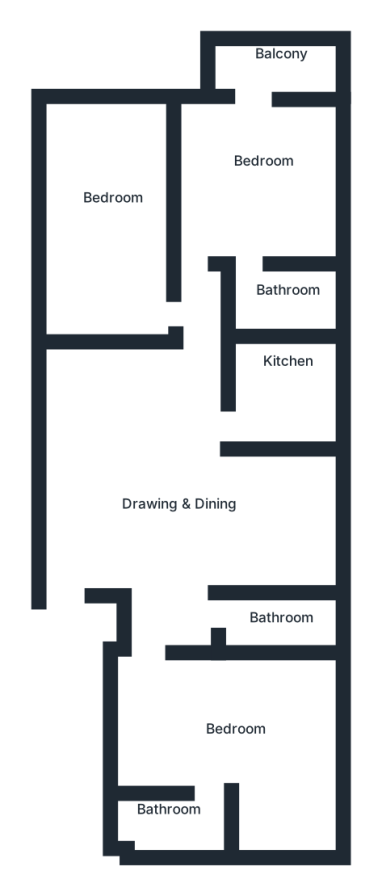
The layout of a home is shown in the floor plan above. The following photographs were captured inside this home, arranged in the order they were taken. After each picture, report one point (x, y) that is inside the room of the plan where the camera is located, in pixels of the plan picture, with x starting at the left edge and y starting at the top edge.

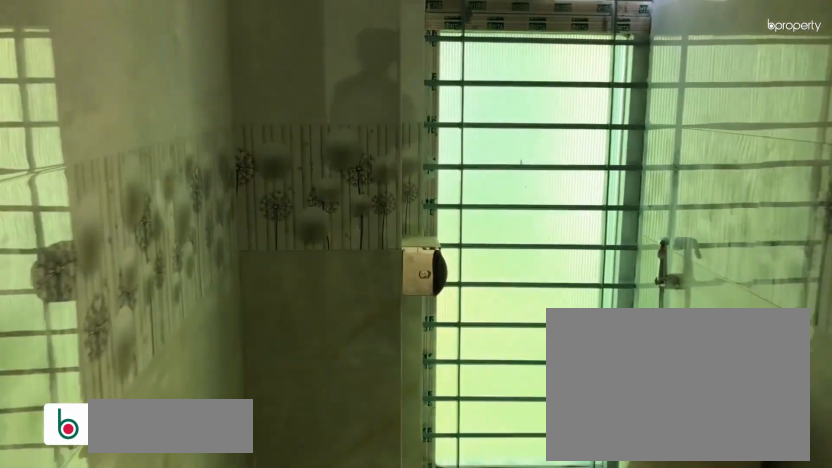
(270, 620)
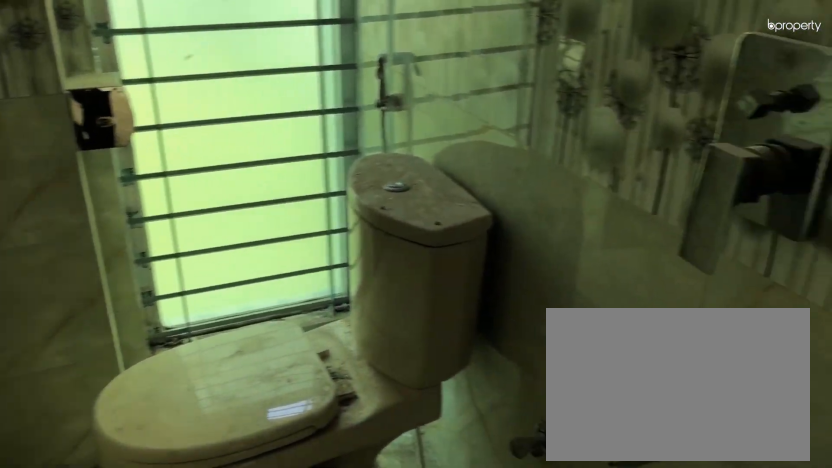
(270, 620)
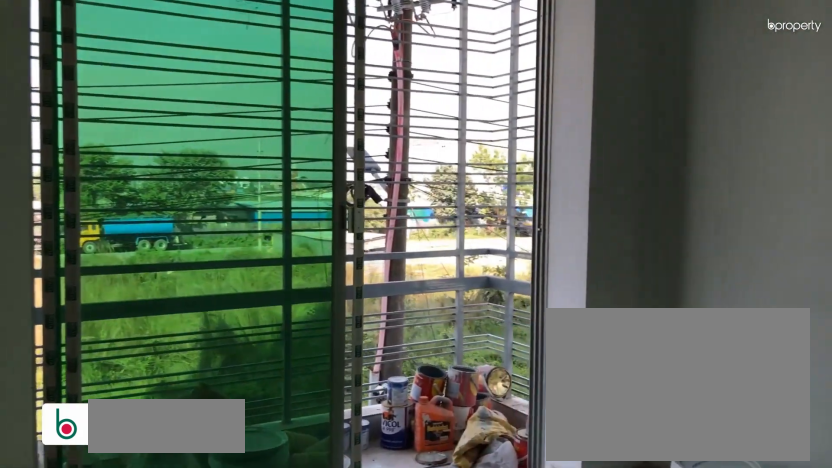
(248, 185)
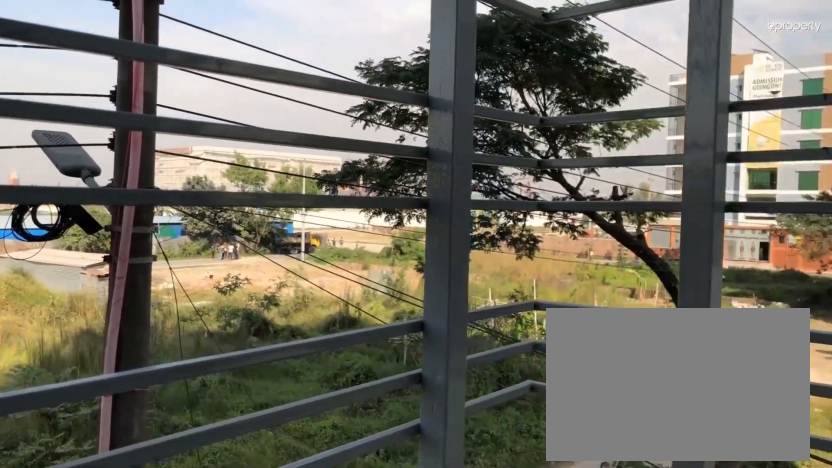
(261, 59)
